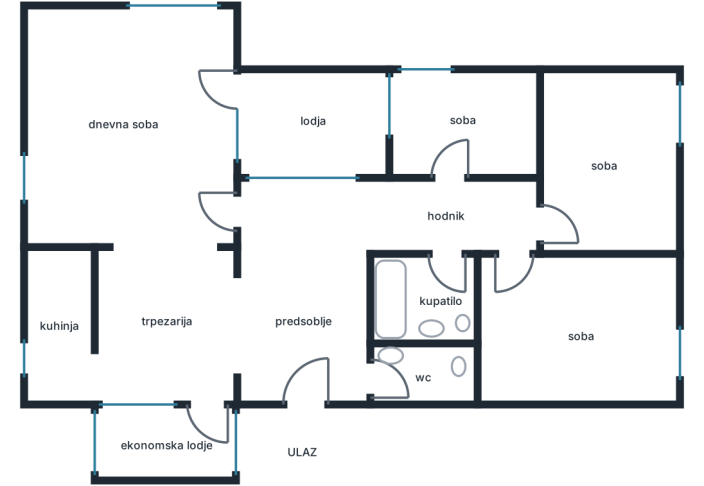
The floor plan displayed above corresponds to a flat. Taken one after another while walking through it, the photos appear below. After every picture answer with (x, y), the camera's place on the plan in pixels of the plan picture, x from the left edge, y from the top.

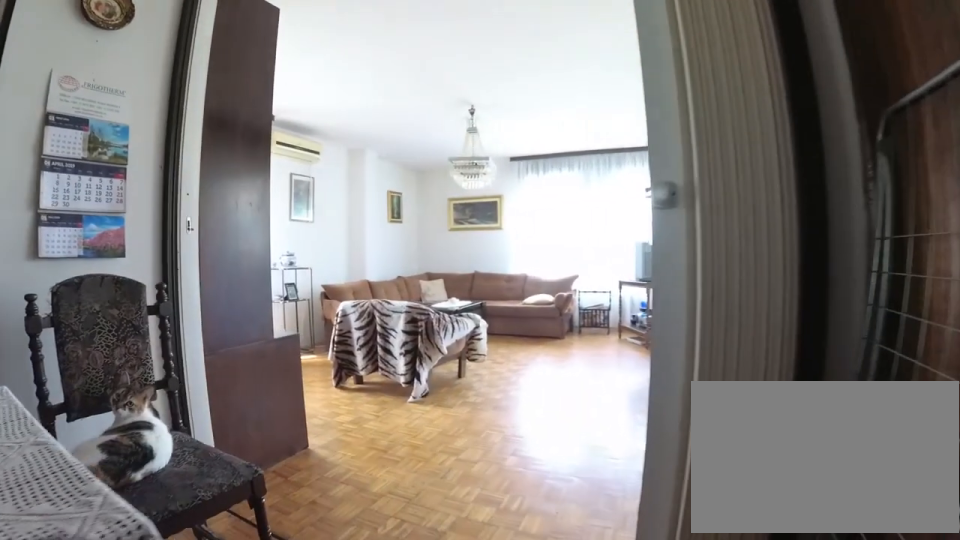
(192, 310)
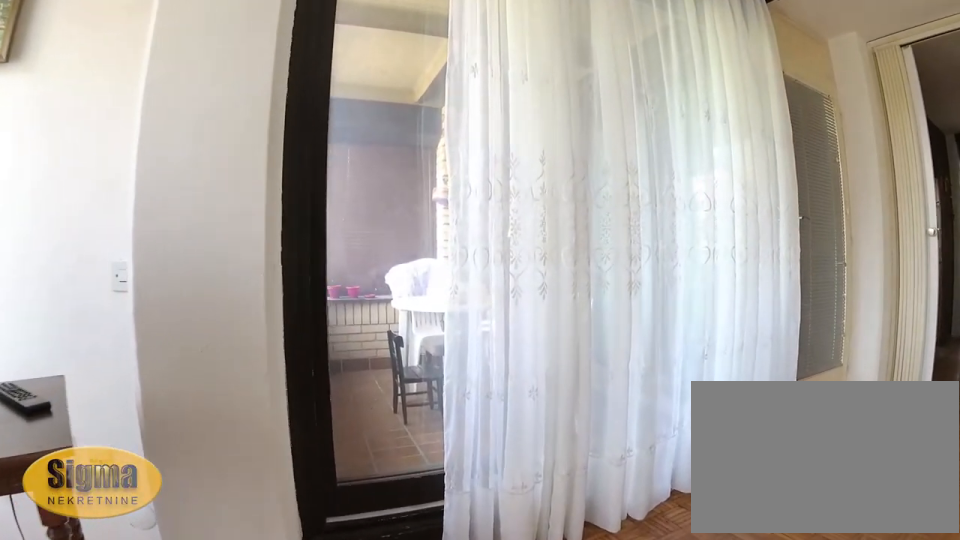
(118, 78)
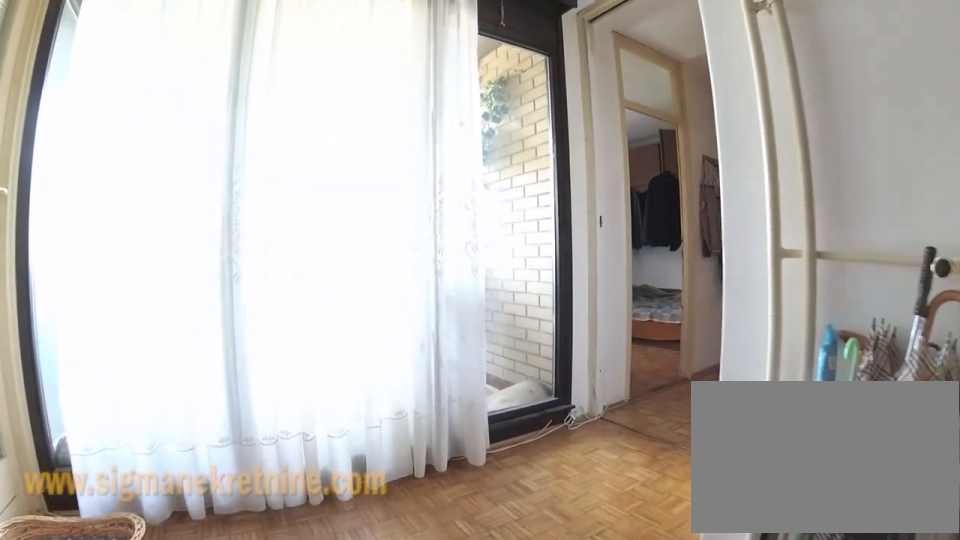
(297, 303)
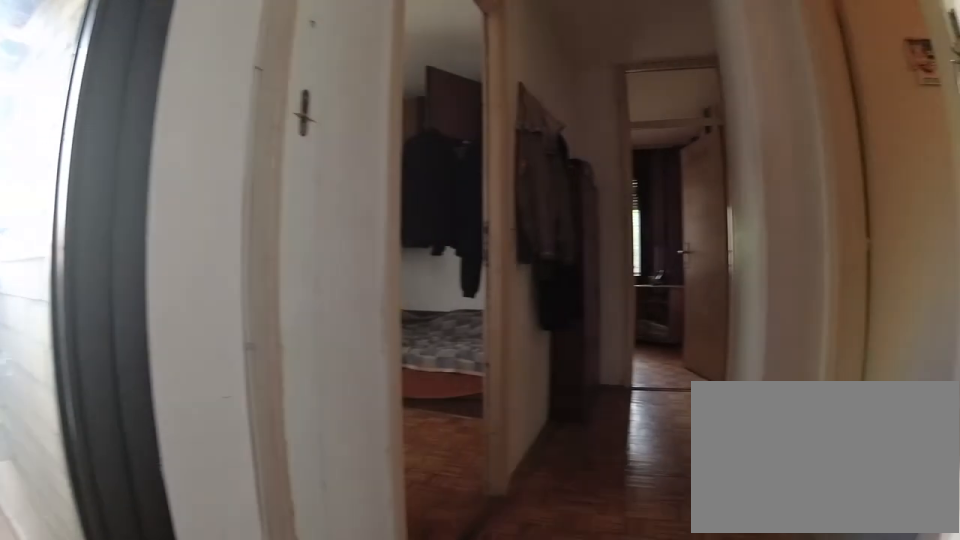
(320, 214)
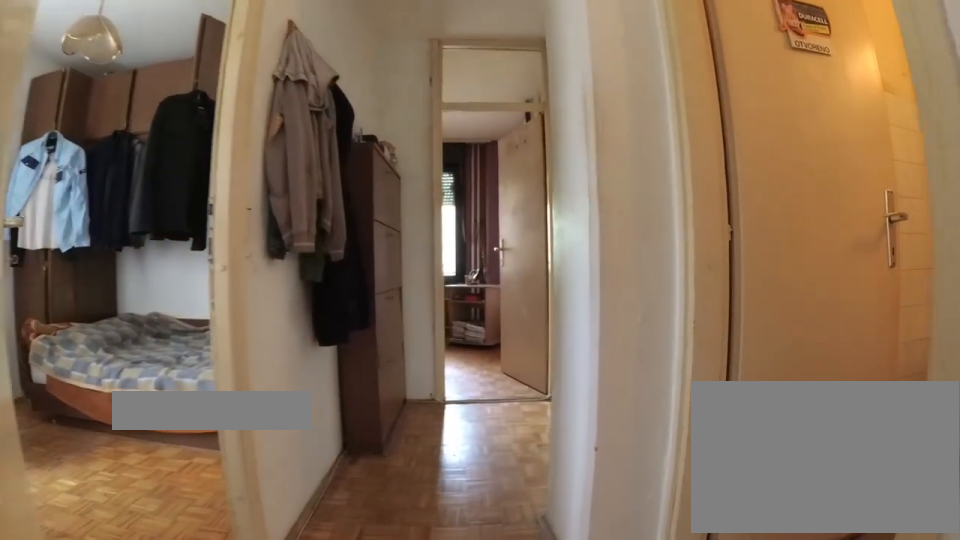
(359, 216)
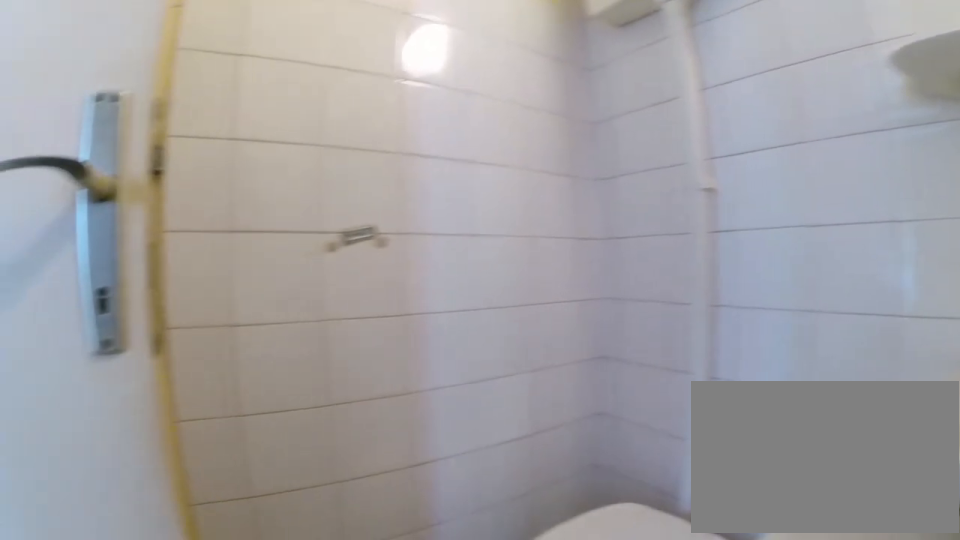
(396, 299)
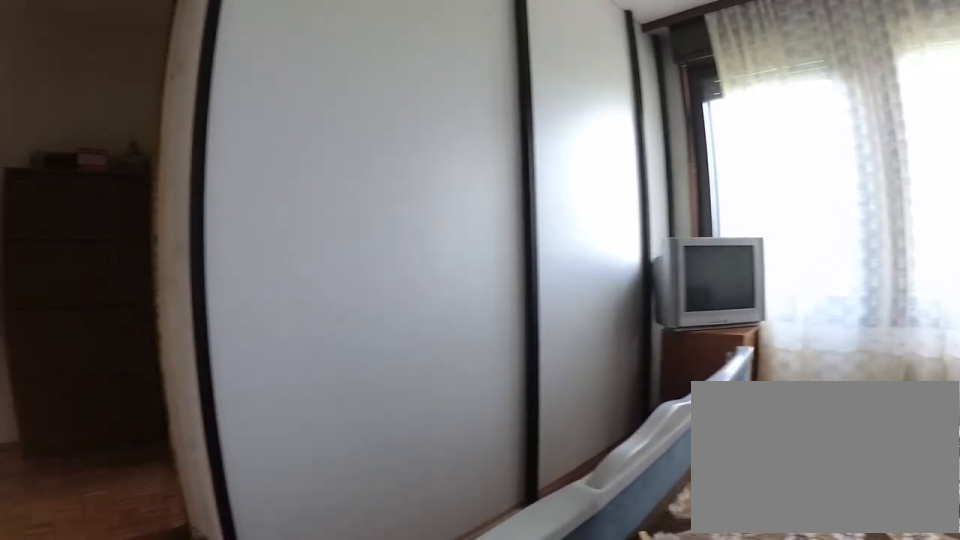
(489, 364)
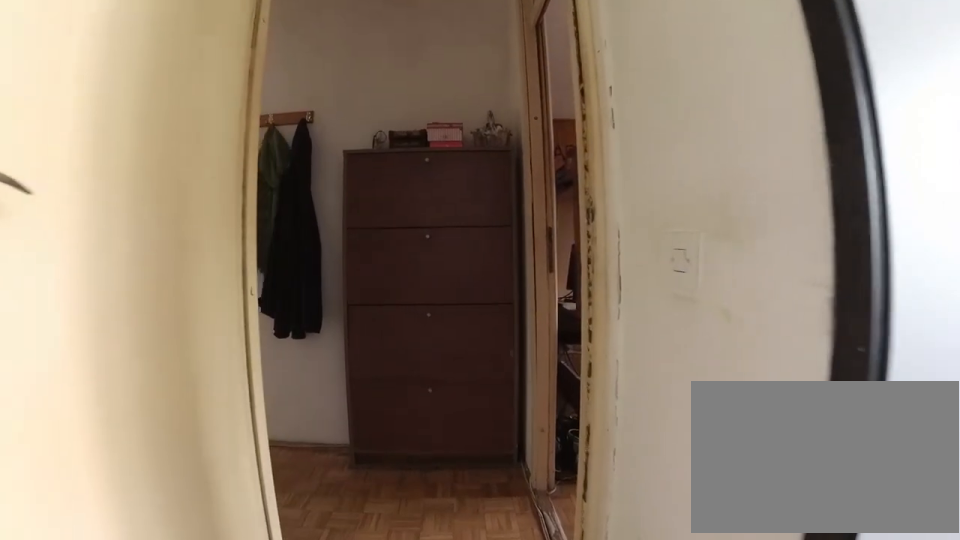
(504, 315)
